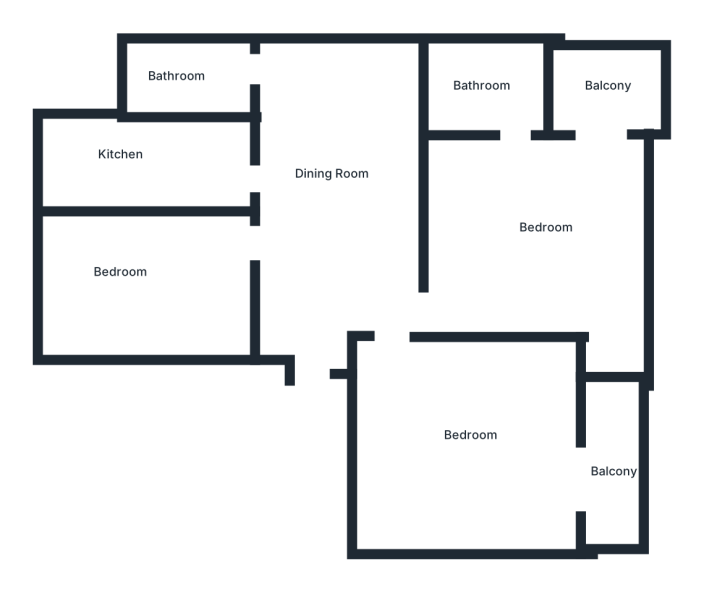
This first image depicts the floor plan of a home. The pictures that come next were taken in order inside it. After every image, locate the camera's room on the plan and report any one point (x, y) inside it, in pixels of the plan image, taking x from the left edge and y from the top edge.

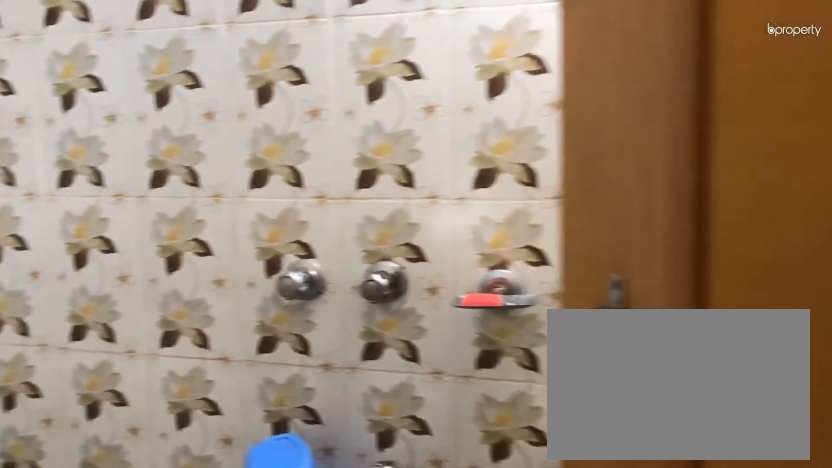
(492, 96)
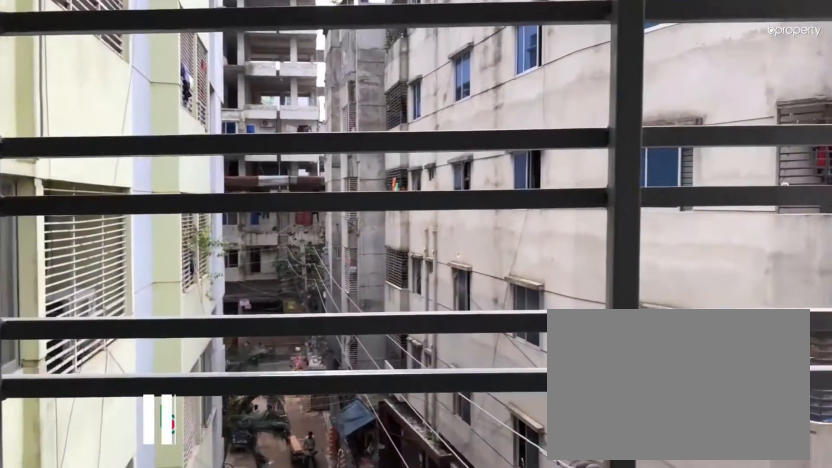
(607, 84)
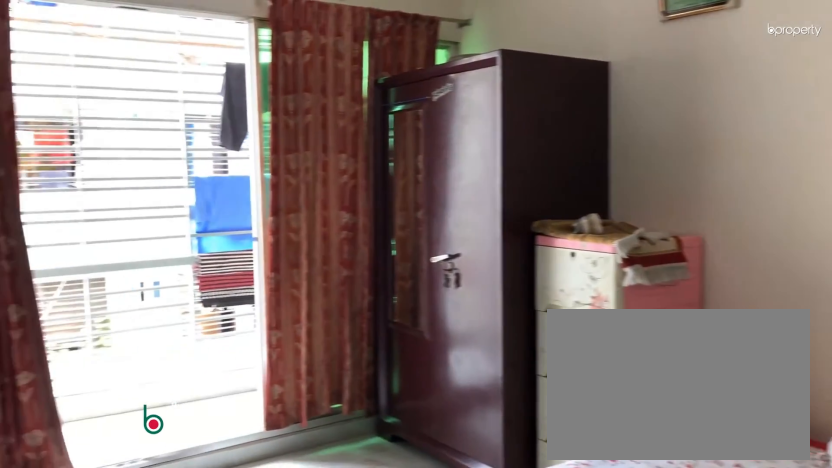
(460, 453)
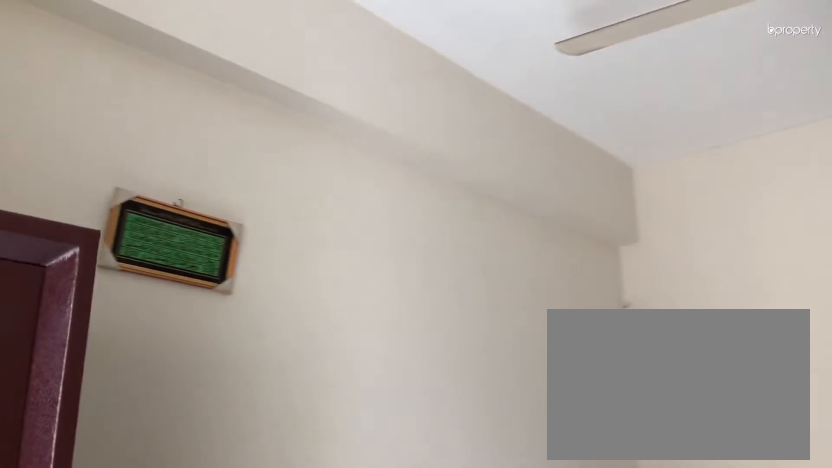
(460, 453)
